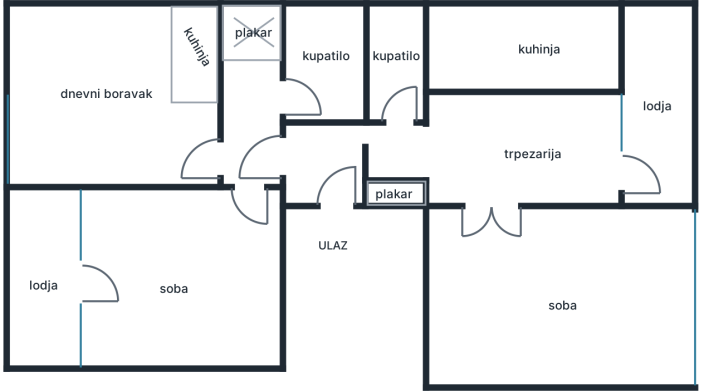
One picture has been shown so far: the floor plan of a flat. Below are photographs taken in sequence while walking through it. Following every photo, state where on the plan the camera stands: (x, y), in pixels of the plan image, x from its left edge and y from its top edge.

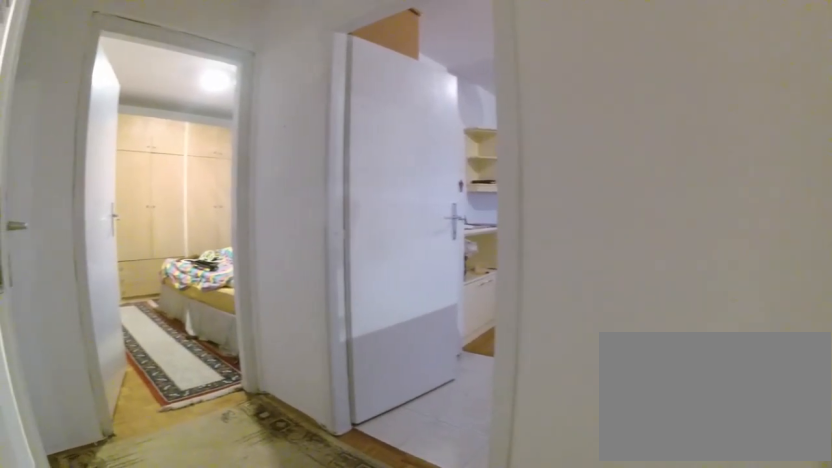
(271, 70)
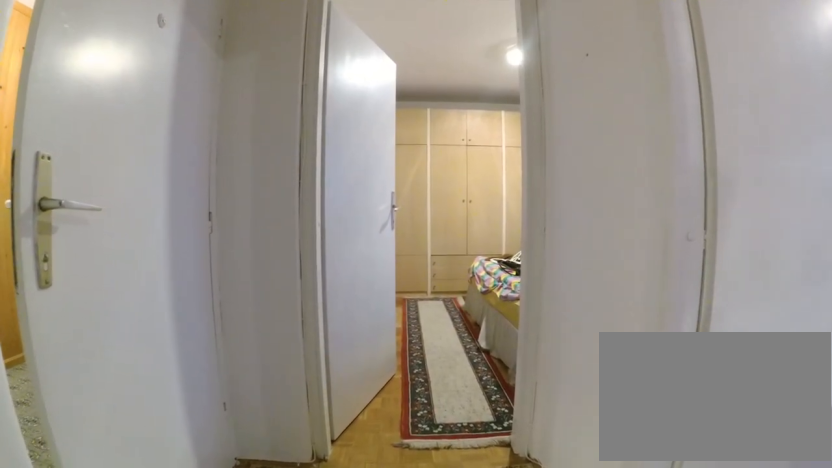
(256, 91)
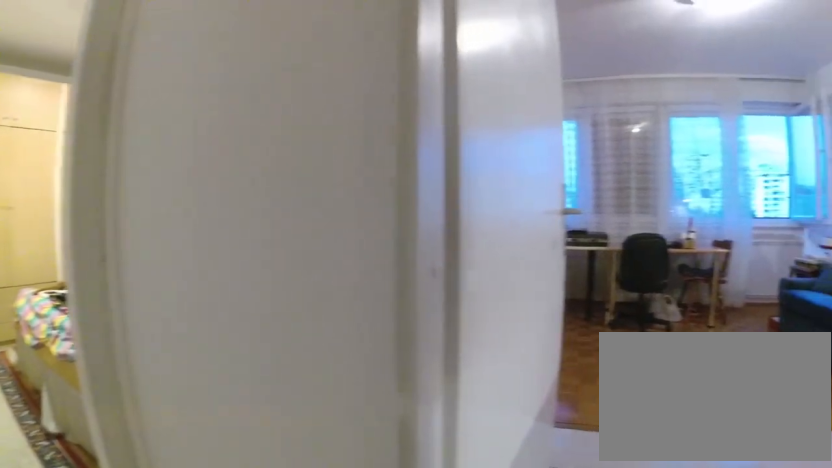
(261, 134)
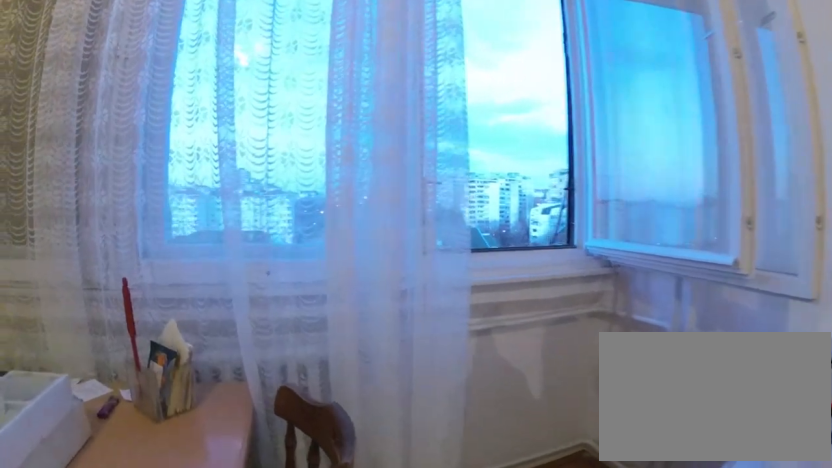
(99, 68)
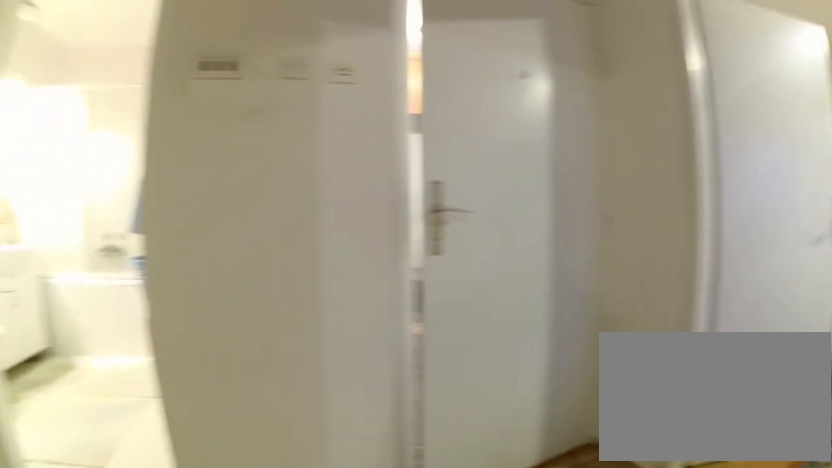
(206, 149)
